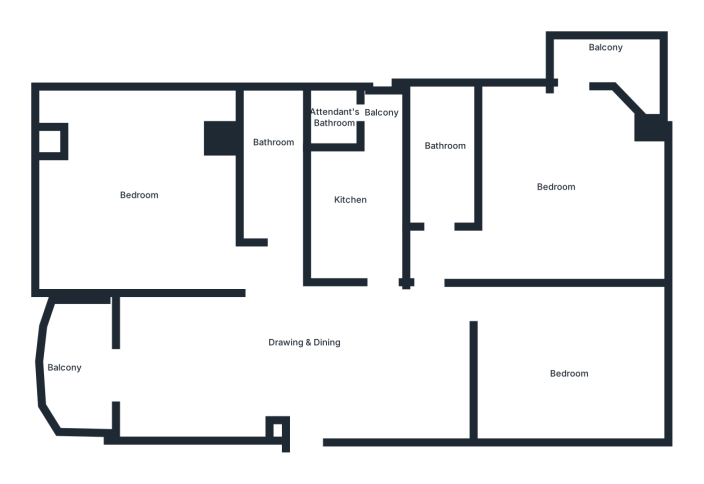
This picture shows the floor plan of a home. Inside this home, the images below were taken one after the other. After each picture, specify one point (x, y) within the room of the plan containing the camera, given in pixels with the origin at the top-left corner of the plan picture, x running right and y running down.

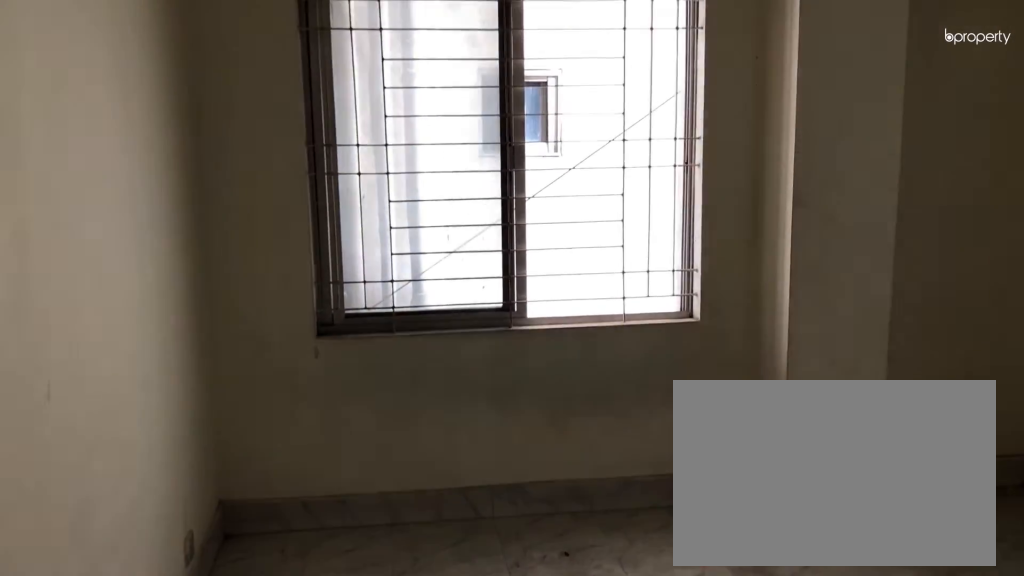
(133, 195)
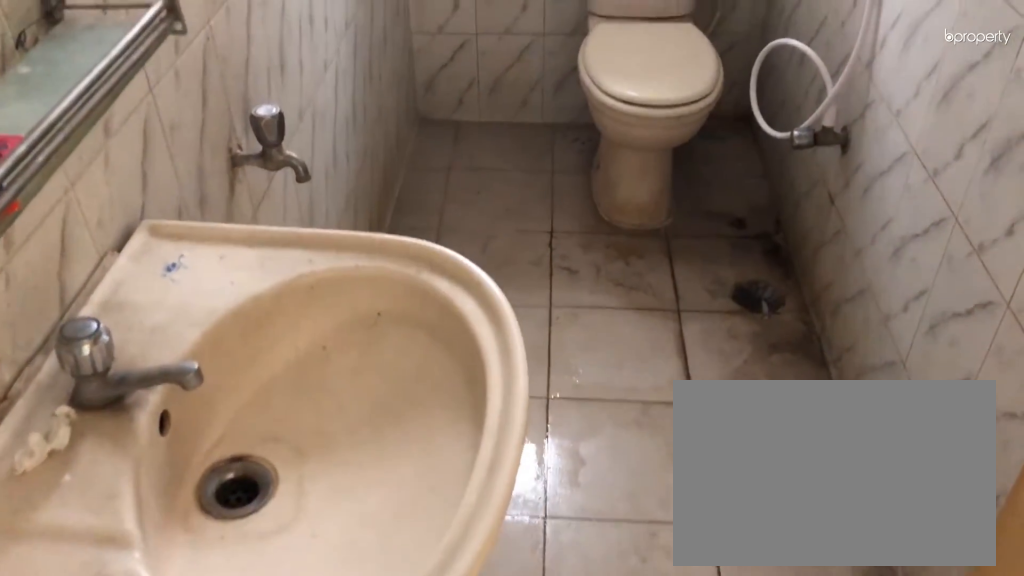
(274, 155)
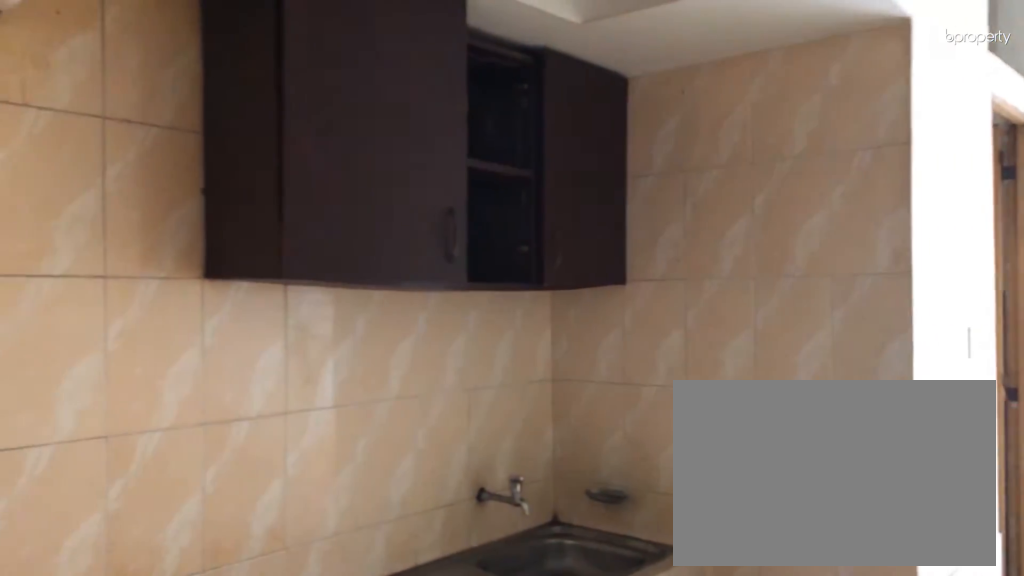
(359, 212)
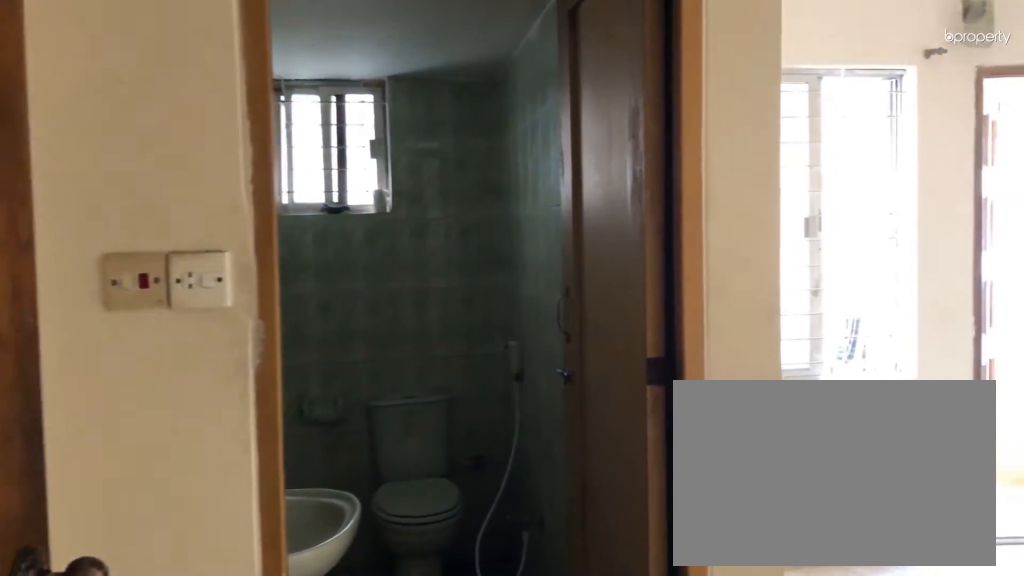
(448, 257)
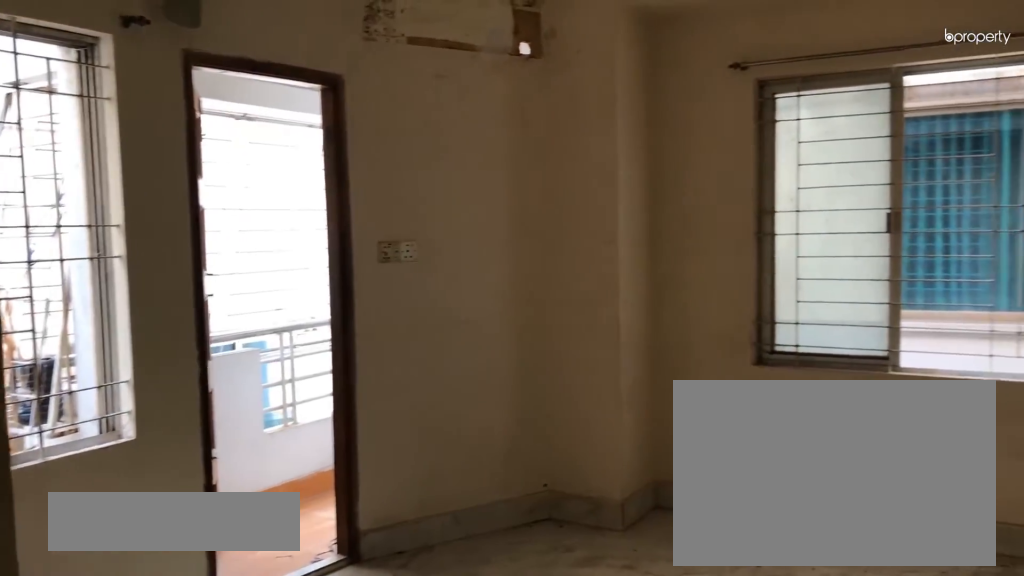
(561, 195)
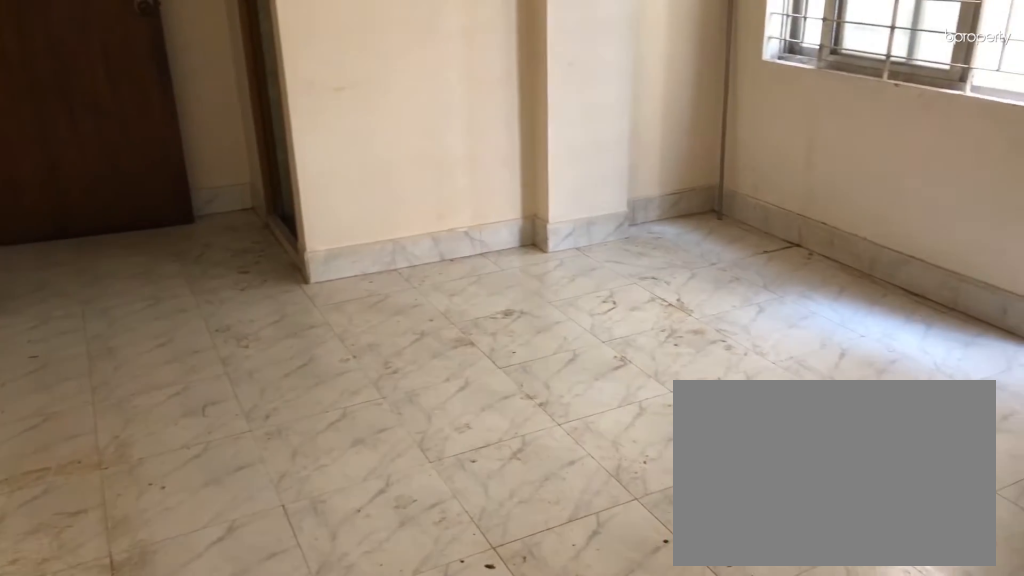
(561, 195)
